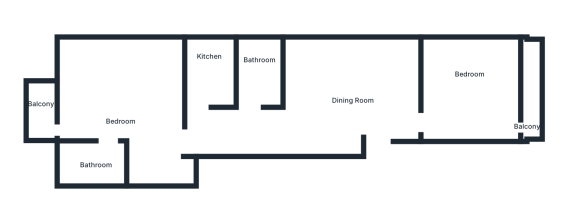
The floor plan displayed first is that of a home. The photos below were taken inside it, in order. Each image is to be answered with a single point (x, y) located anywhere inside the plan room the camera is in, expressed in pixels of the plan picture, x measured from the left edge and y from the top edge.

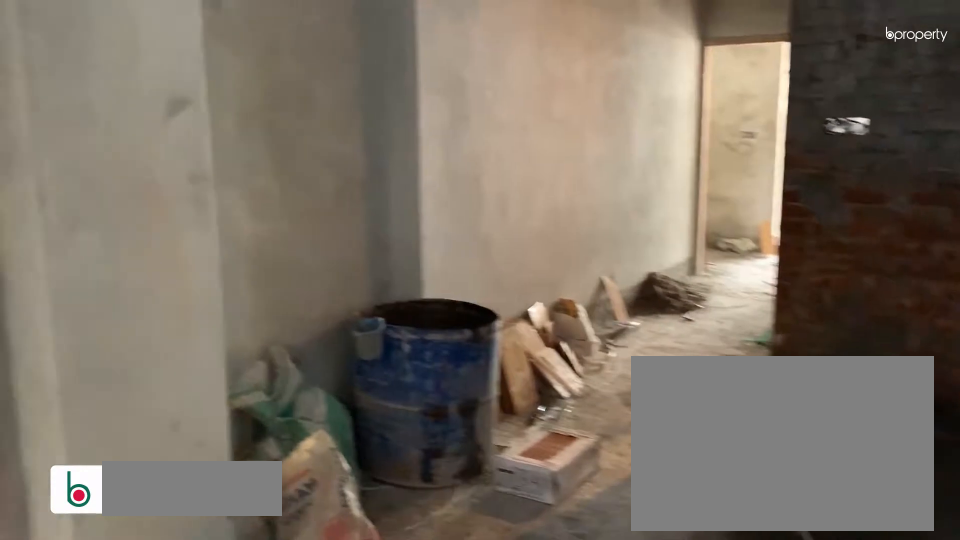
(354, 83)
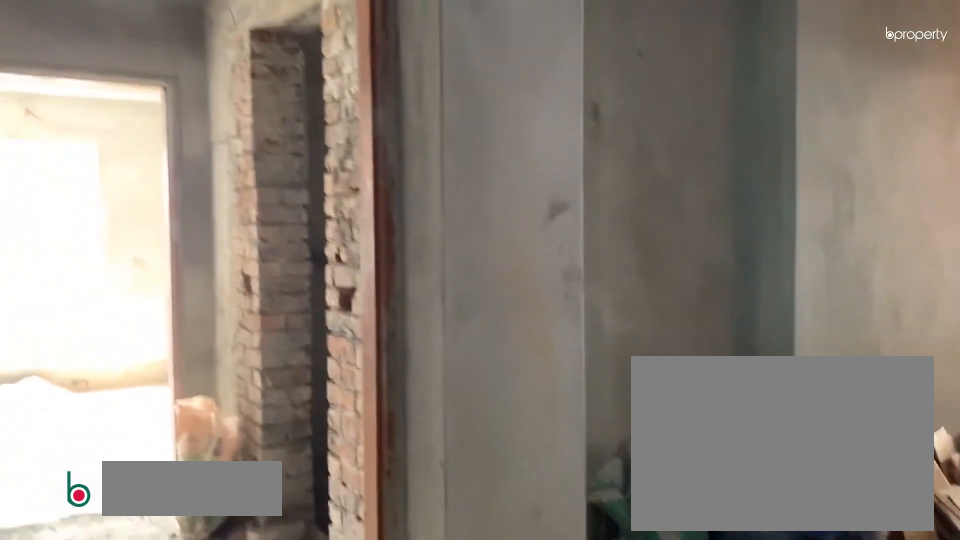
(354, 83)
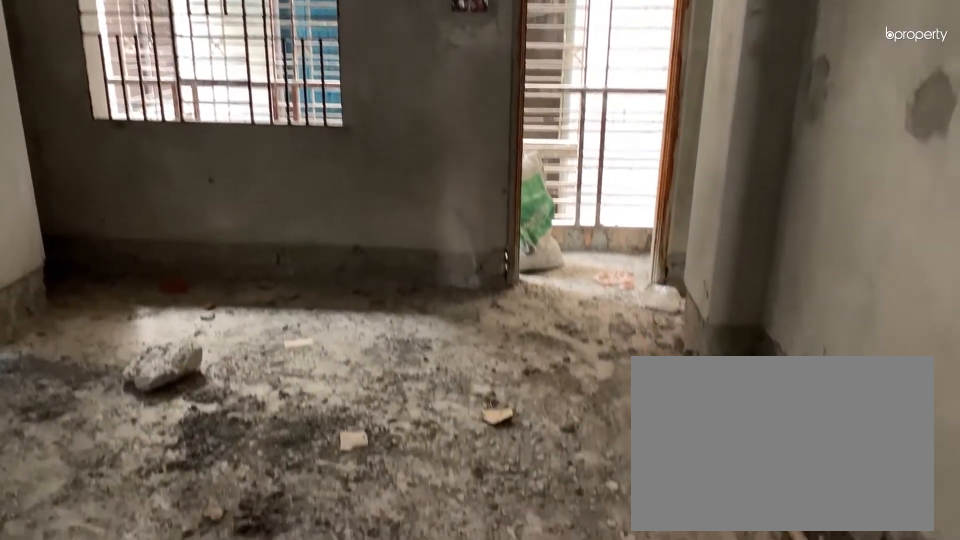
(472, 76)
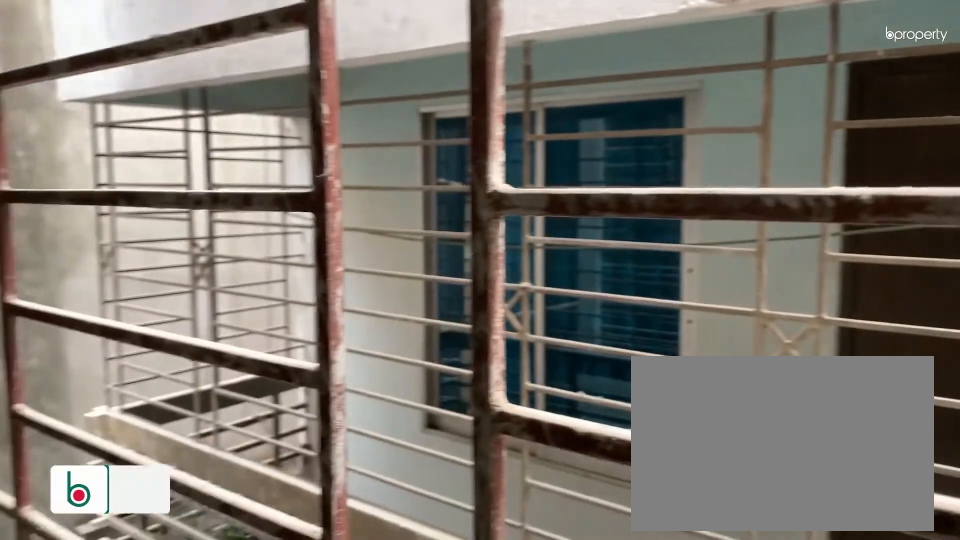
(529, 91)
